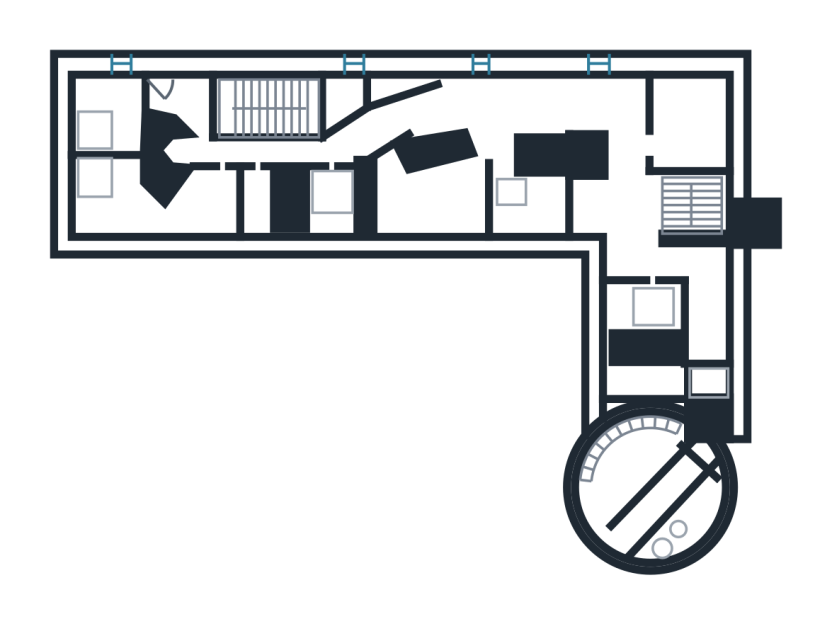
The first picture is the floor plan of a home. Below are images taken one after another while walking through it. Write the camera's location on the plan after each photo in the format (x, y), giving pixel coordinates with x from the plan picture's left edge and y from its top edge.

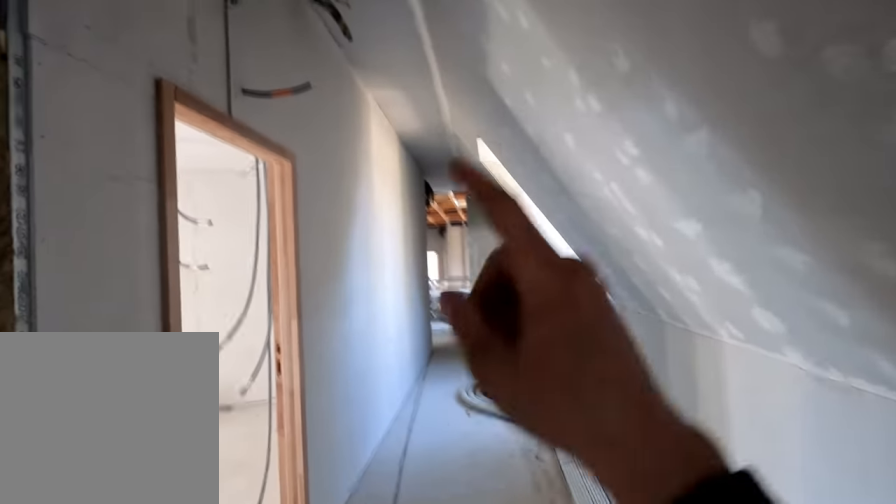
(562, 109)
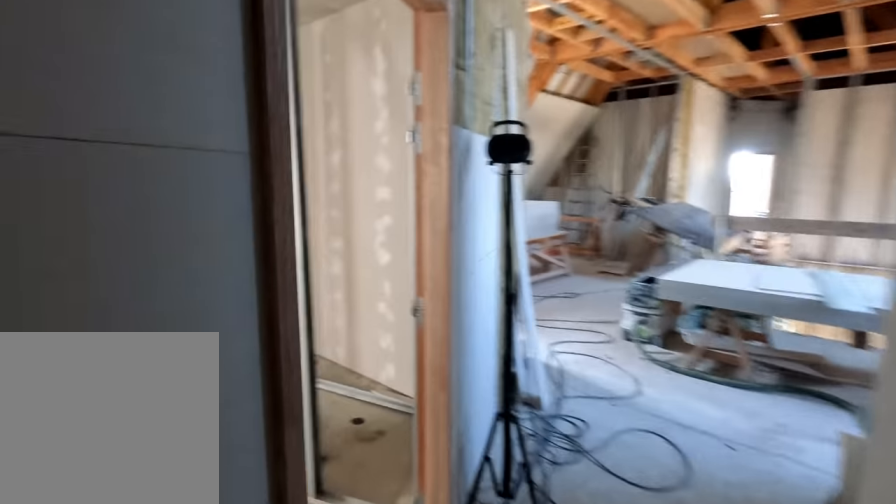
(407, 135)
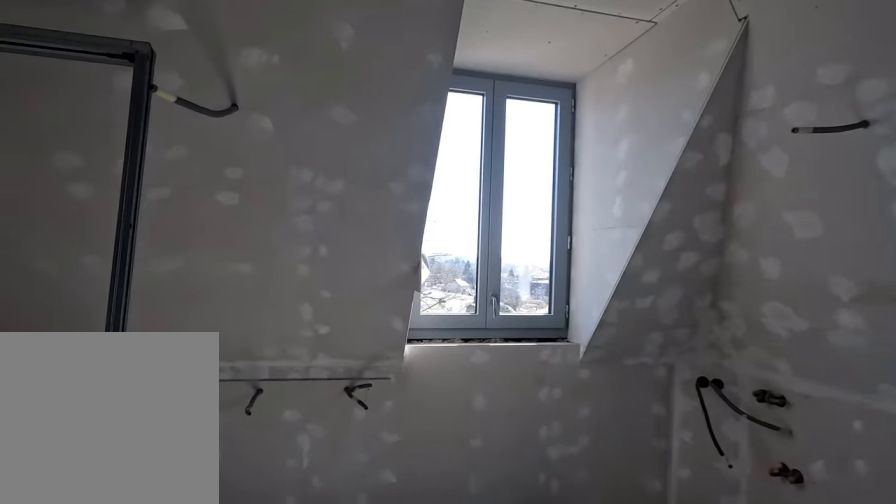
(107, 193)
